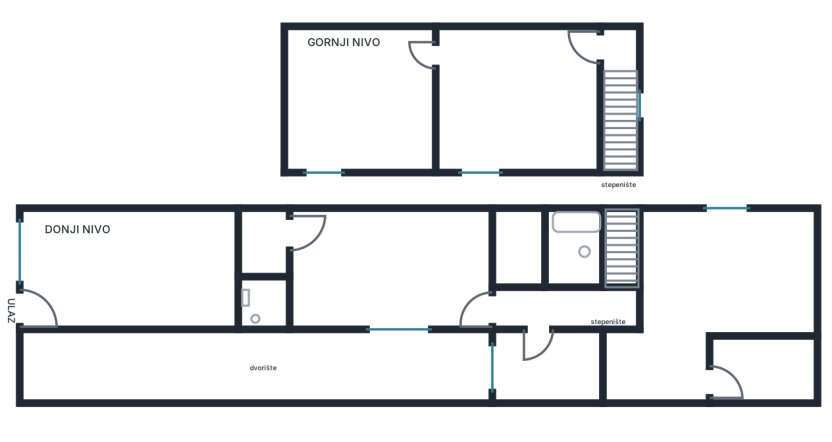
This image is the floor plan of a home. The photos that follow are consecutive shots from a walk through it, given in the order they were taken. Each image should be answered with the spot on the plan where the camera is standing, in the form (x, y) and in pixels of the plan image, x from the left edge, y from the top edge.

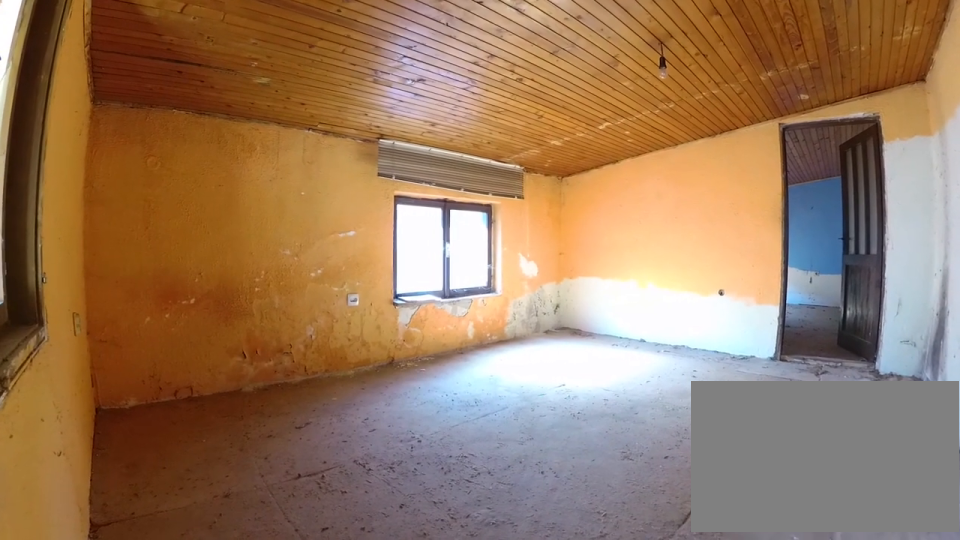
(591, 45)
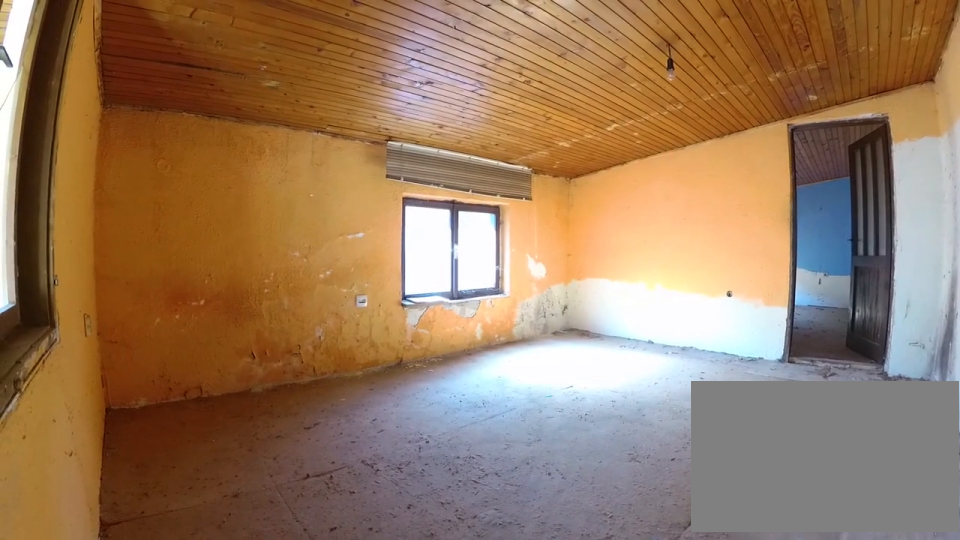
(591, 45)
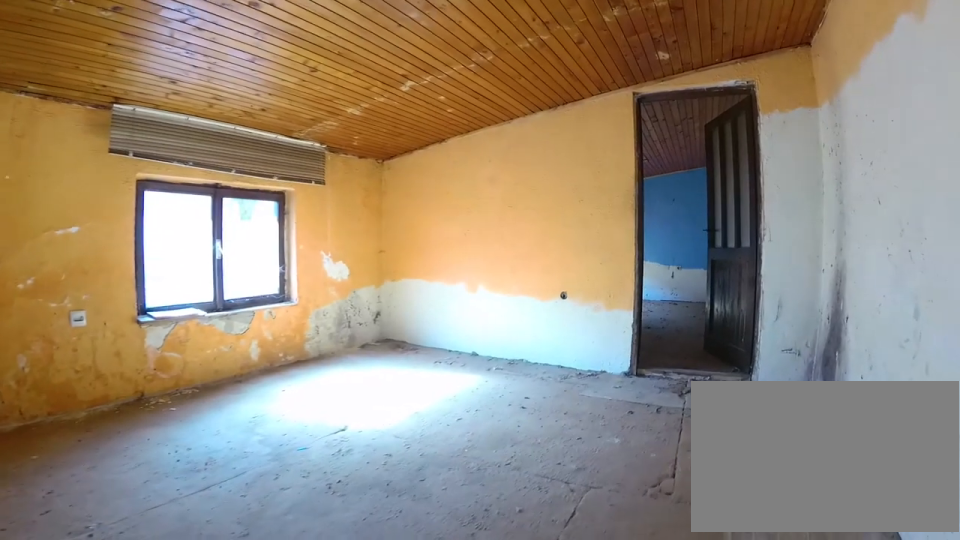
(577, 60)
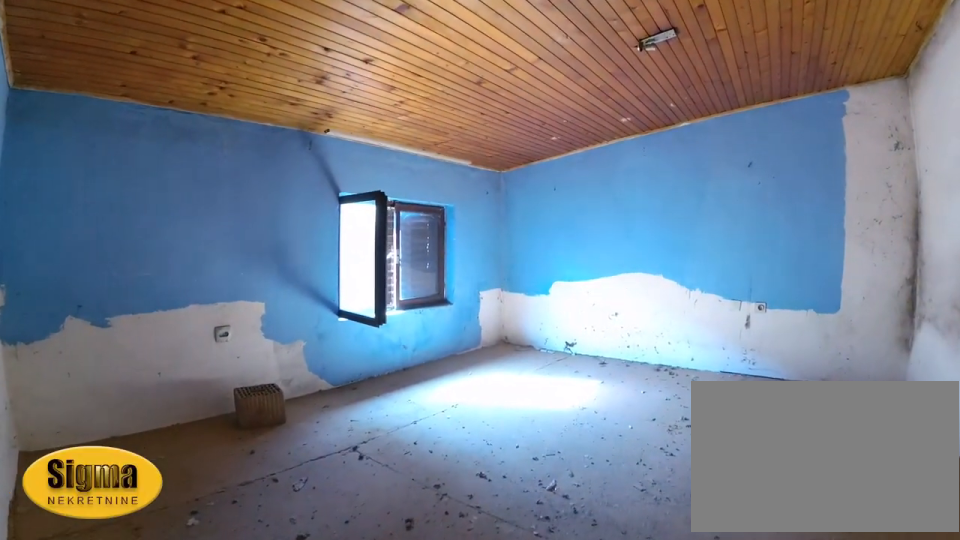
(449, 52)
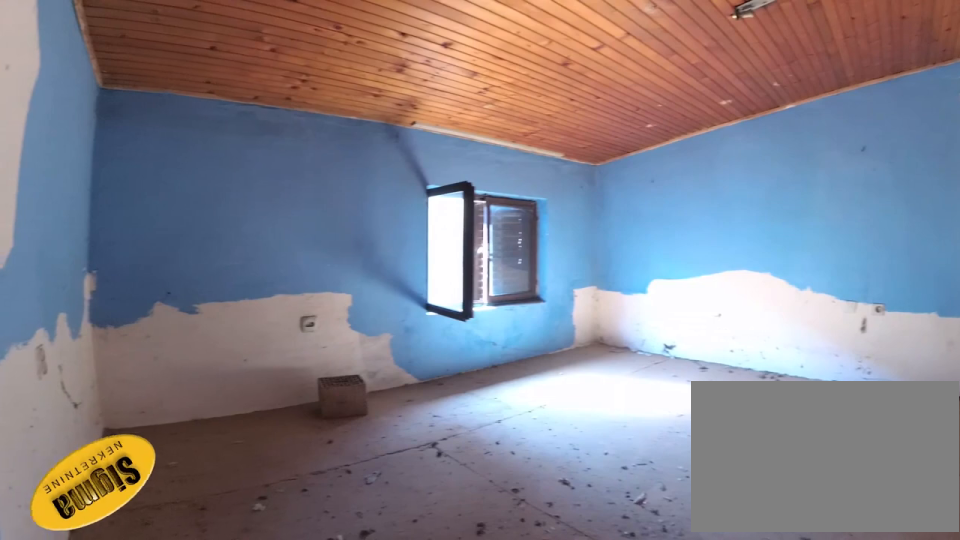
(442, 43)
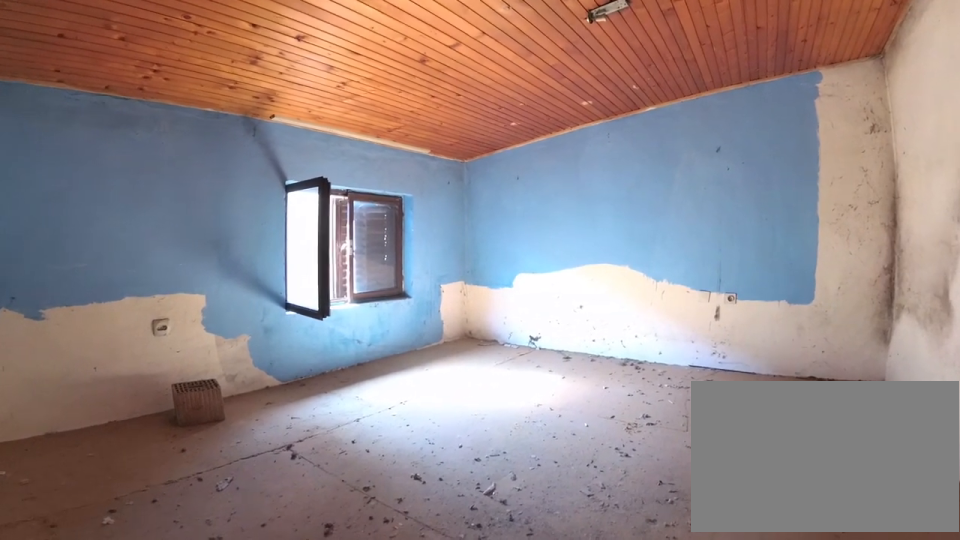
(422, 59)
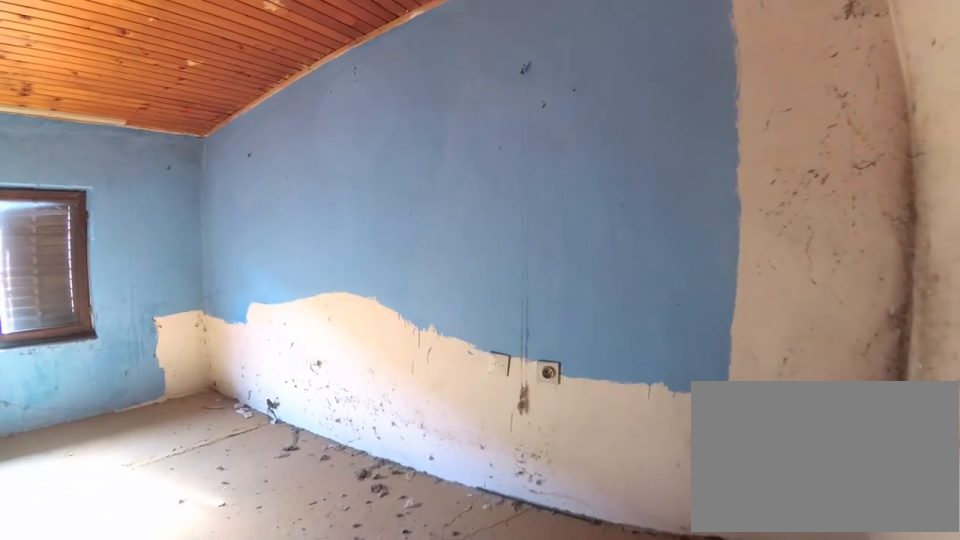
(345, 56)
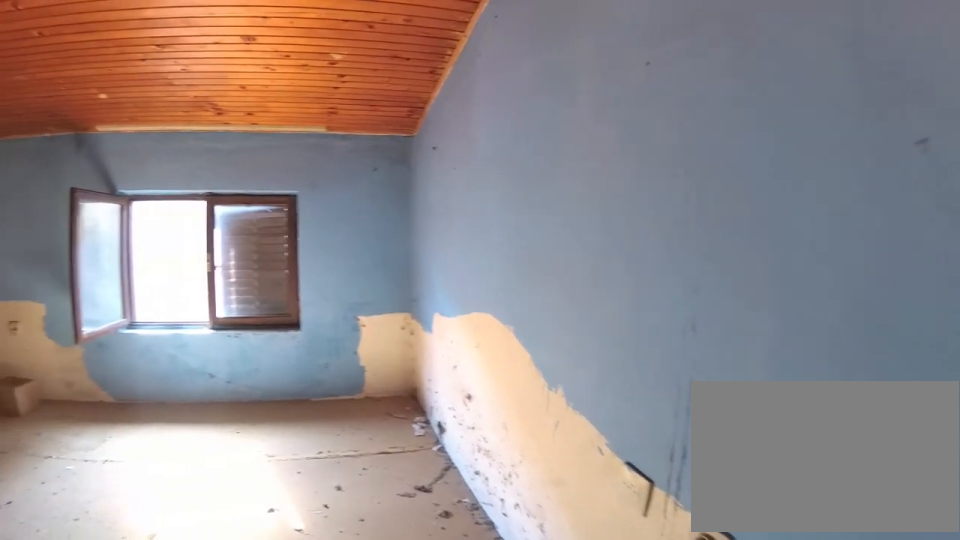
(331, 50)
